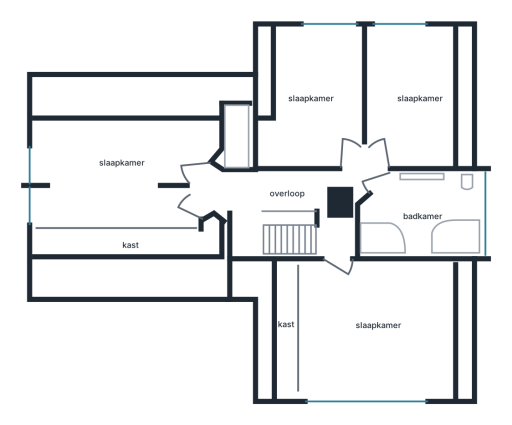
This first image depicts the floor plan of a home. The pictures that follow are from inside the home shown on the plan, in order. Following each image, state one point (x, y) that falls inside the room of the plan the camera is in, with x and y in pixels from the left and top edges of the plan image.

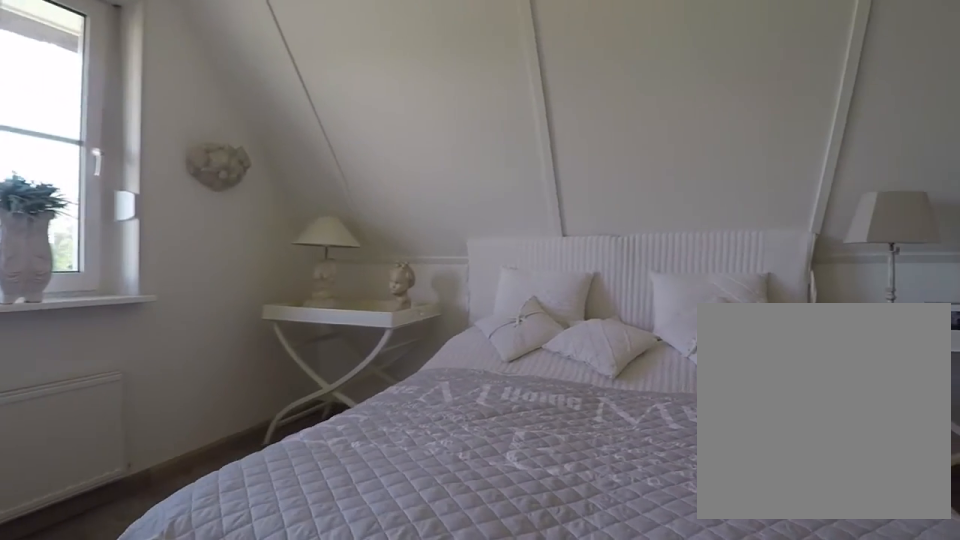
(120, 175)
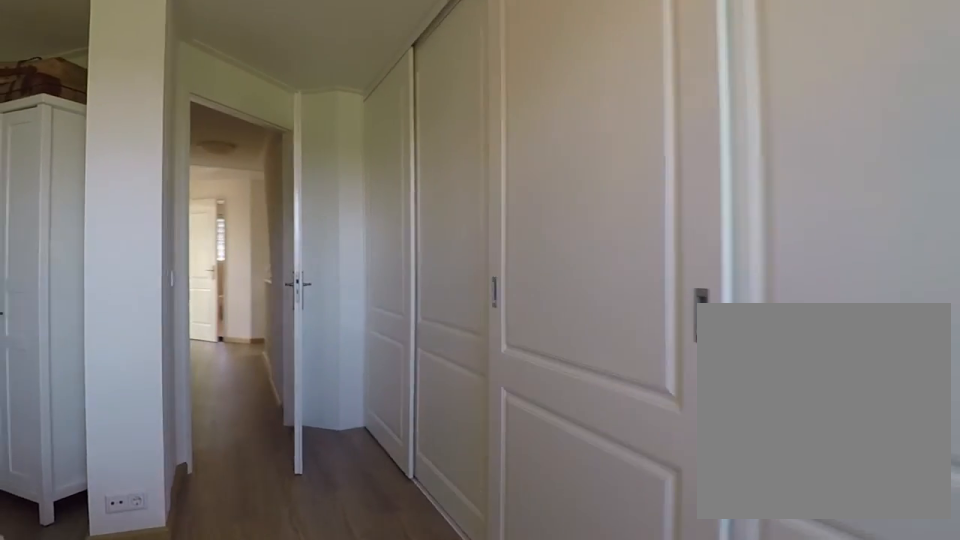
(120, 175)
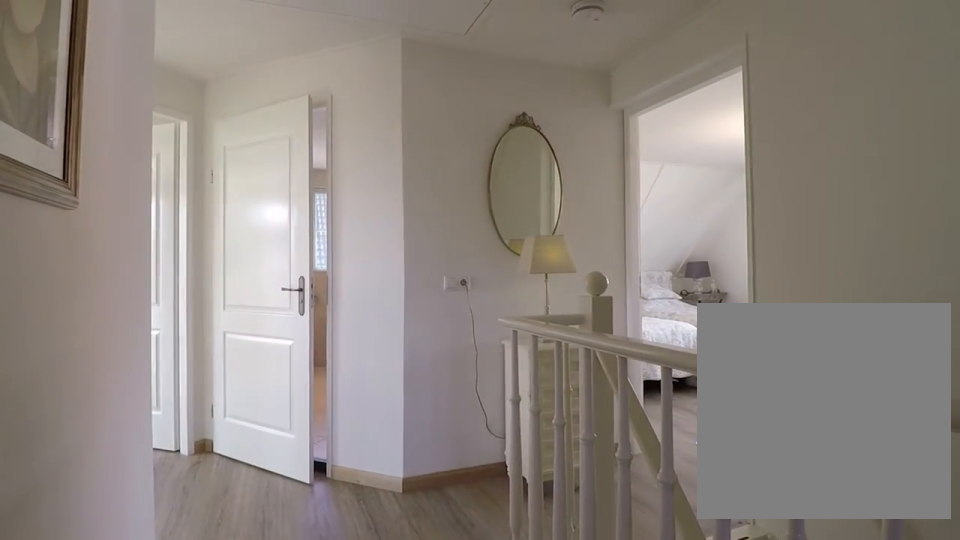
(299, 195)
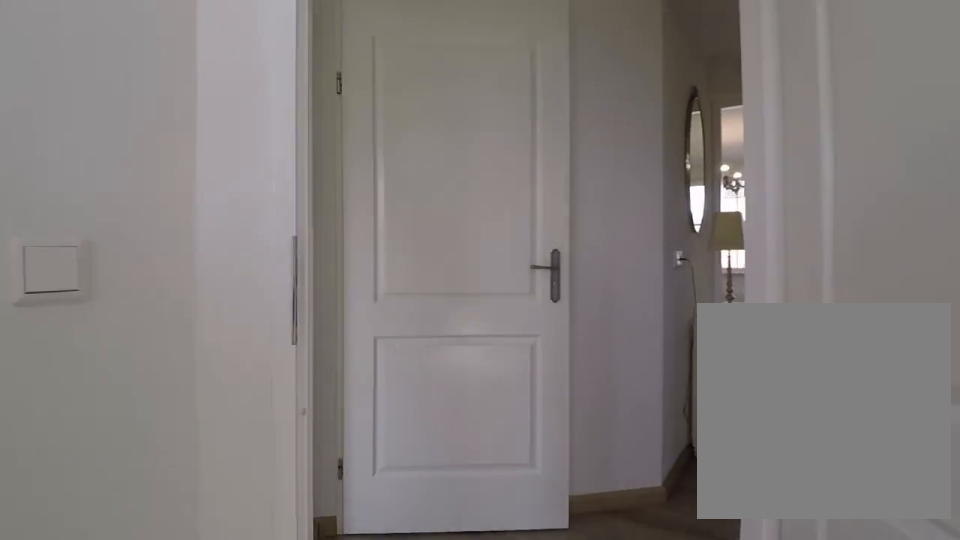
(315, 99)
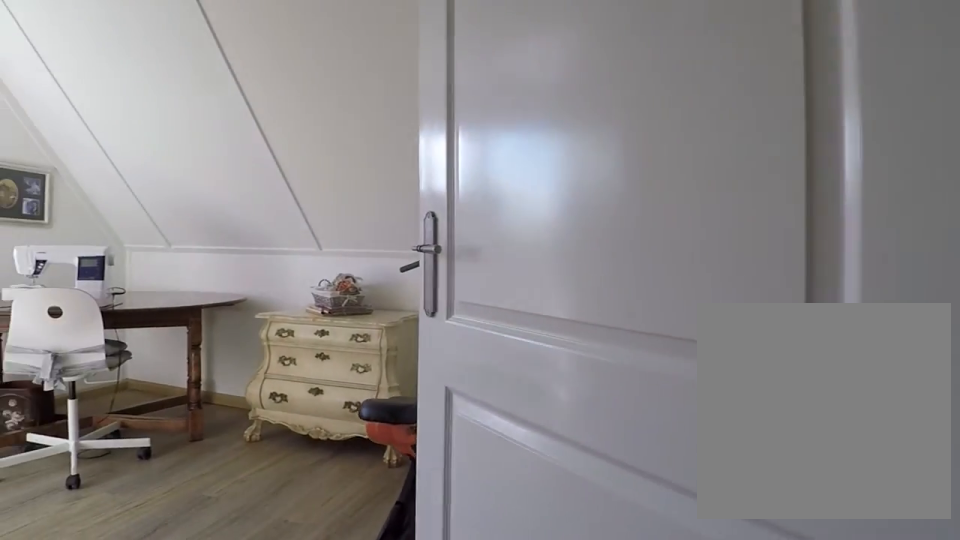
(413, 97)
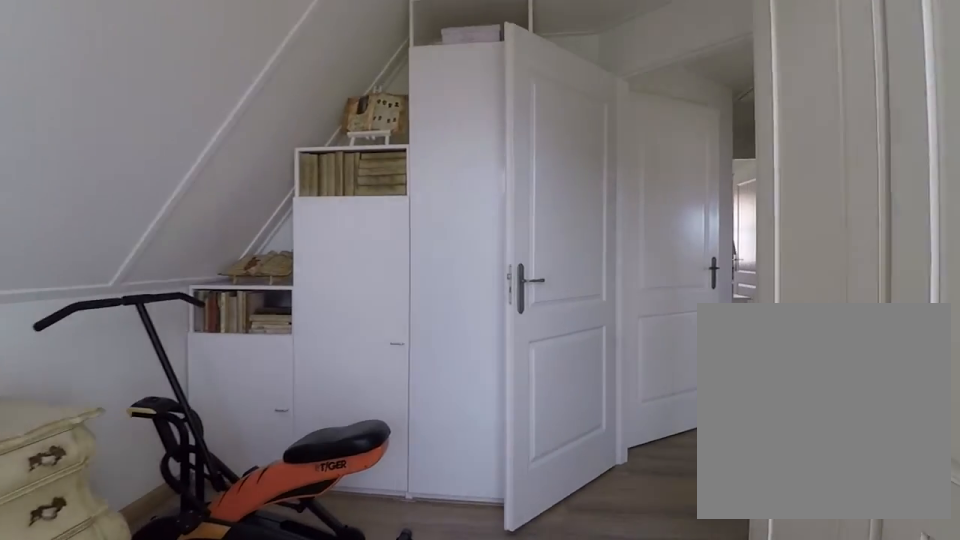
(413, 97)
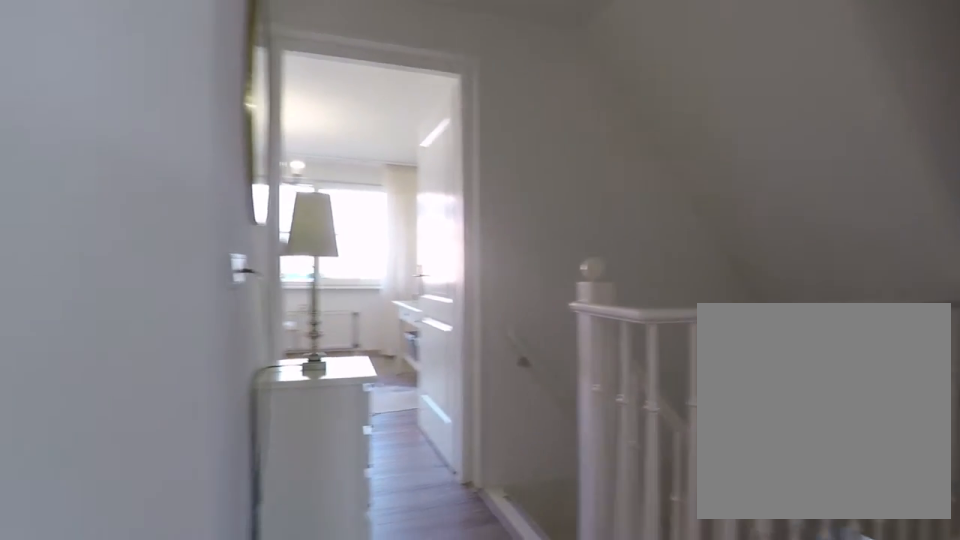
(300, 195)
